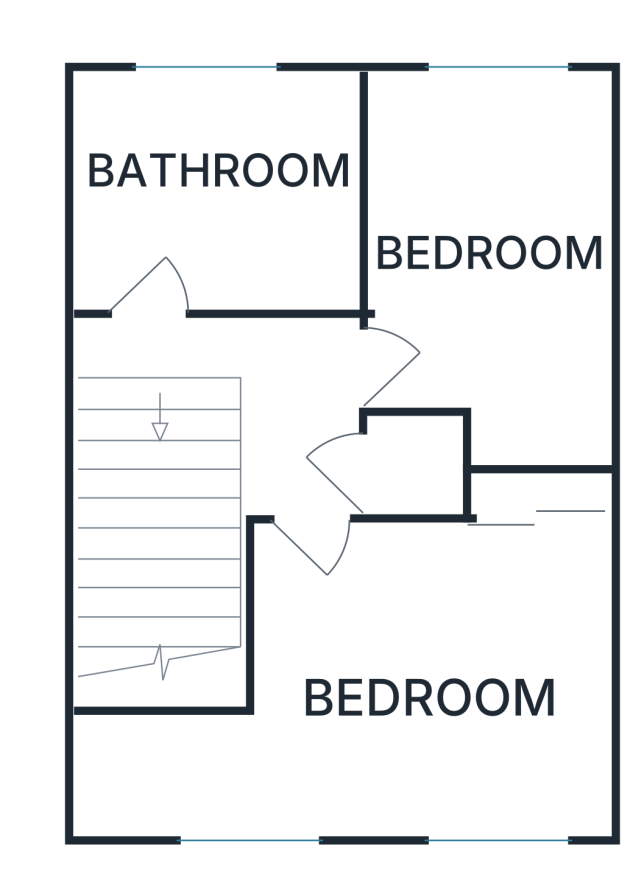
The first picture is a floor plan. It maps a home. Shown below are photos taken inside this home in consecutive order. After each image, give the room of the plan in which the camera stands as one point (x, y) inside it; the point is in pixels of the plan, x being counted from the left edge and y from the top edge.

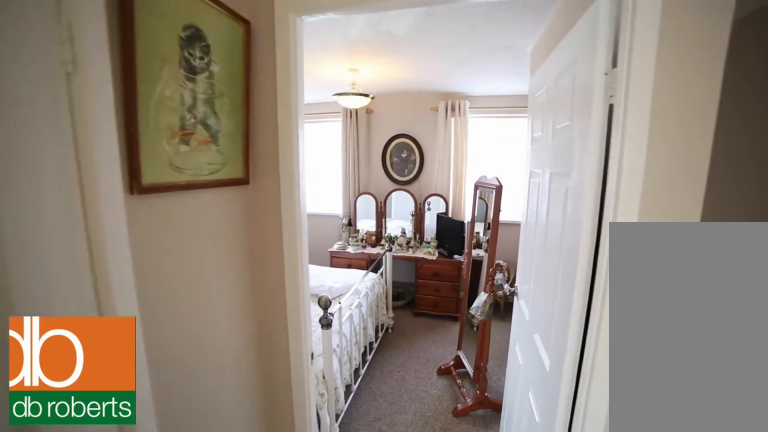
(250, 403)
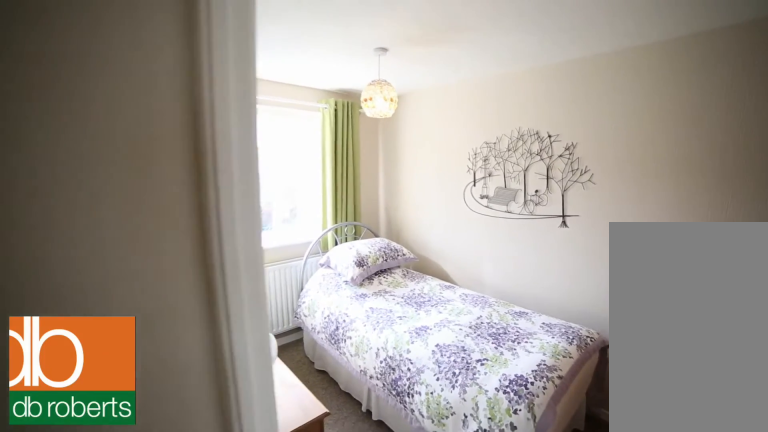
(491, 271)
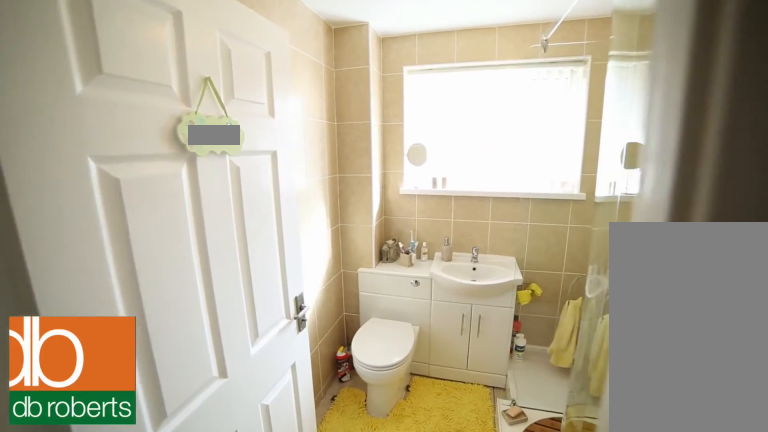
(219, 188)
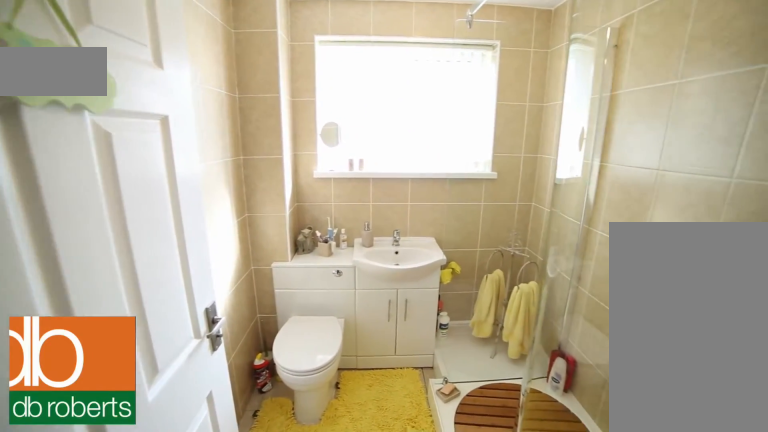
(219, 188)
